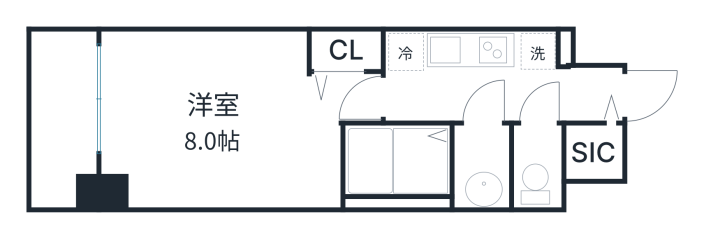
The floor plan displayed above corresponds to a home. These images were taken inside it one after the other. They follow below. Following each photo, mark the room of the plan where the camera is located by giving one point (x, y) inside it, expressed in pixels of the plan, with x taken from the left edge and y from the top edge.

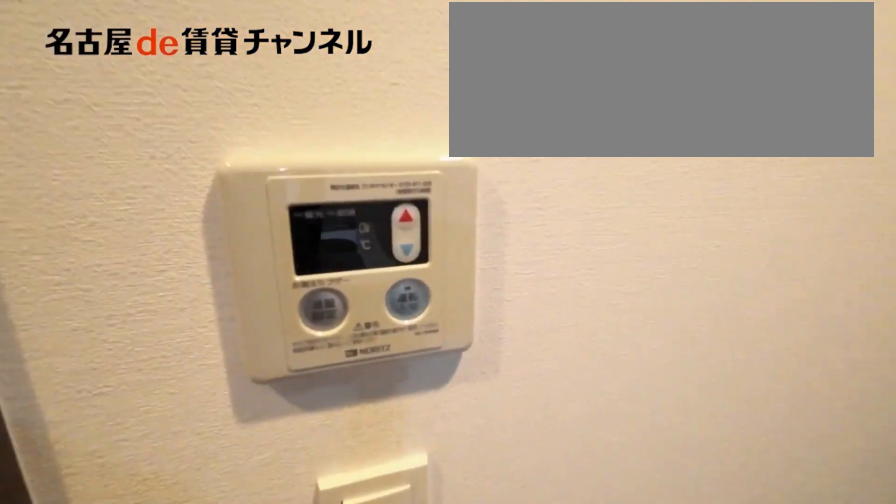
(473, 95)
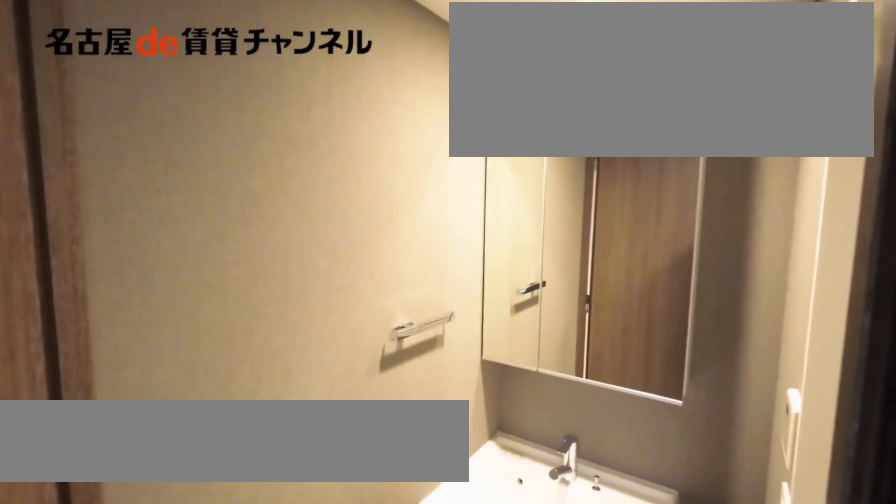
(481, 164)
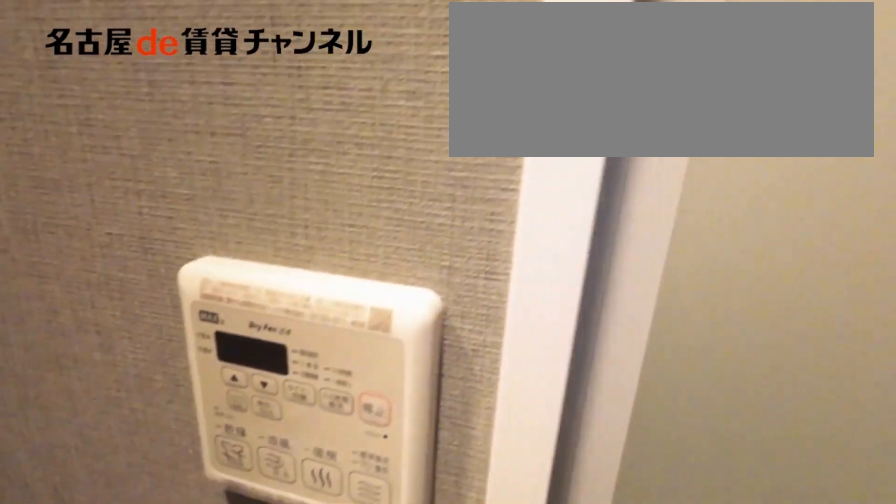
(481, 164)
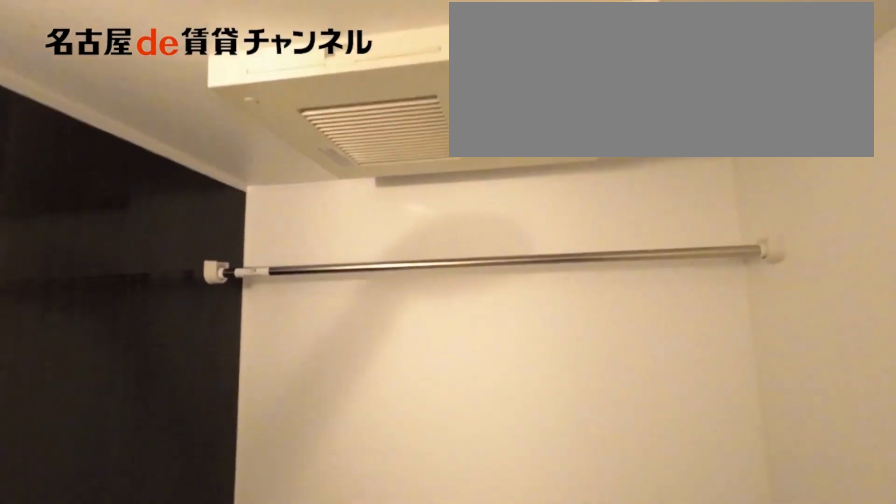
(399, 160)
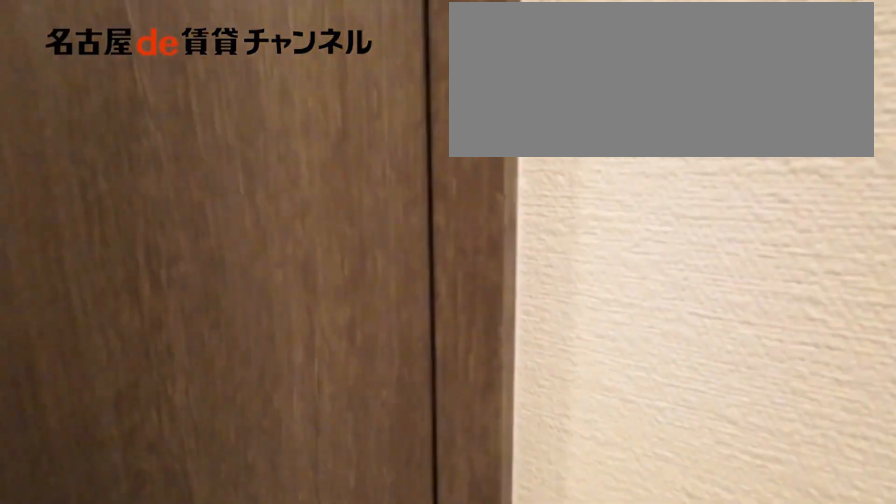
(475, 96)
